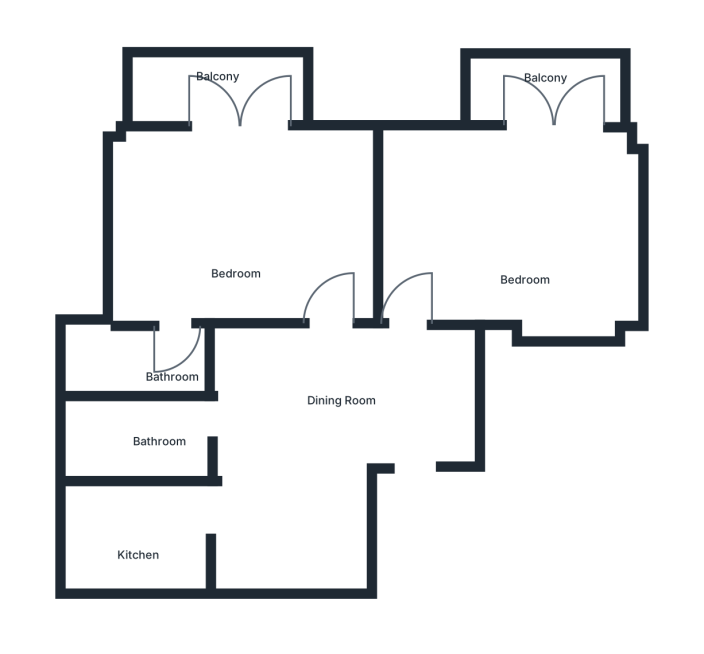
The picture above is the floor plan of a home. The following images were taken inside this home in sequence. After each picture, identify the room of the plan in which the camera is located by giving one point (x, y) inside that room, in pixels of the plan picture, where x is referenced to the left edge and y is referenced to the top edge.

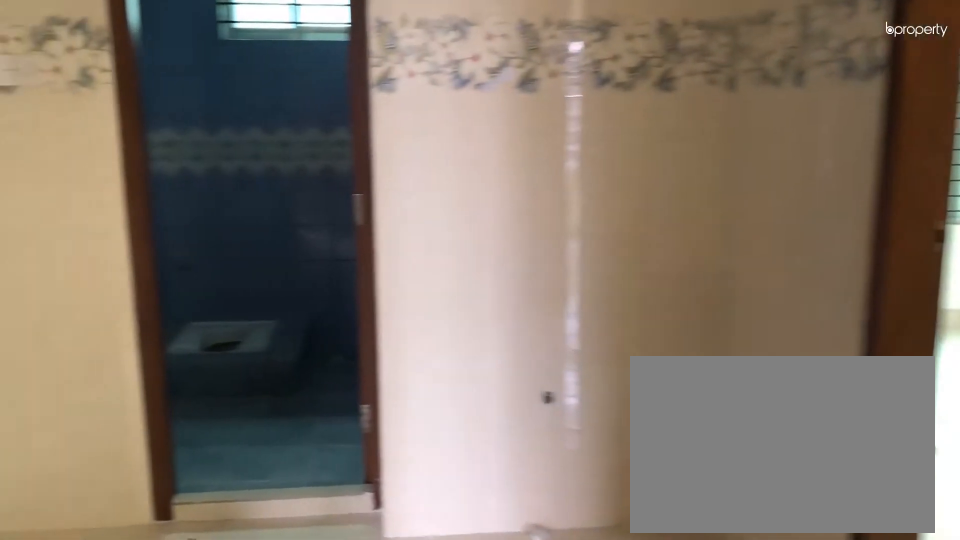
(310, 453)
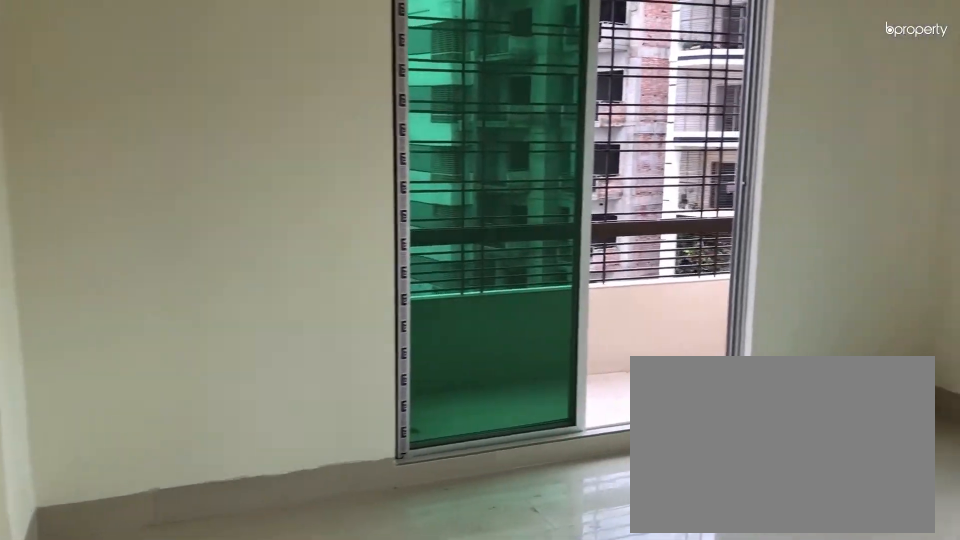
(521, 226)
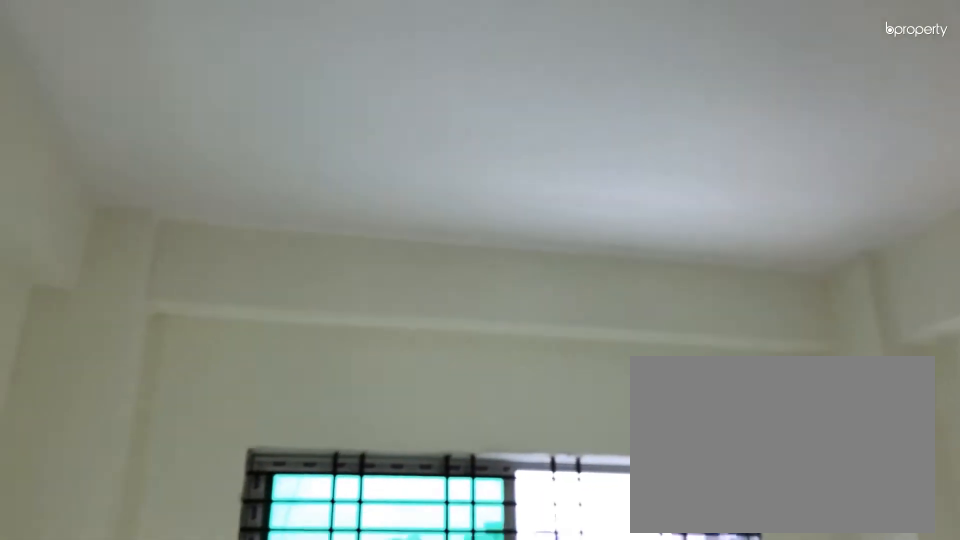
(521, 226)
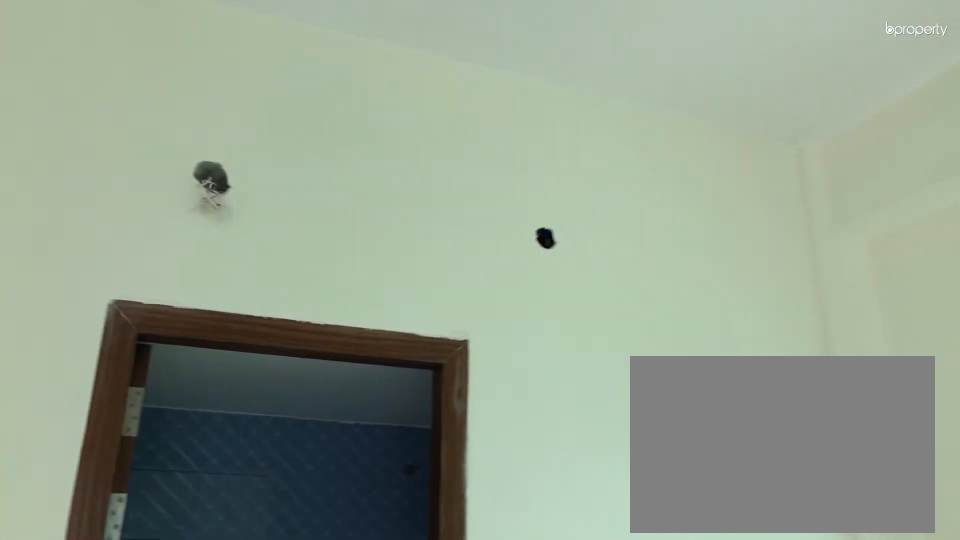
(239, 222)
